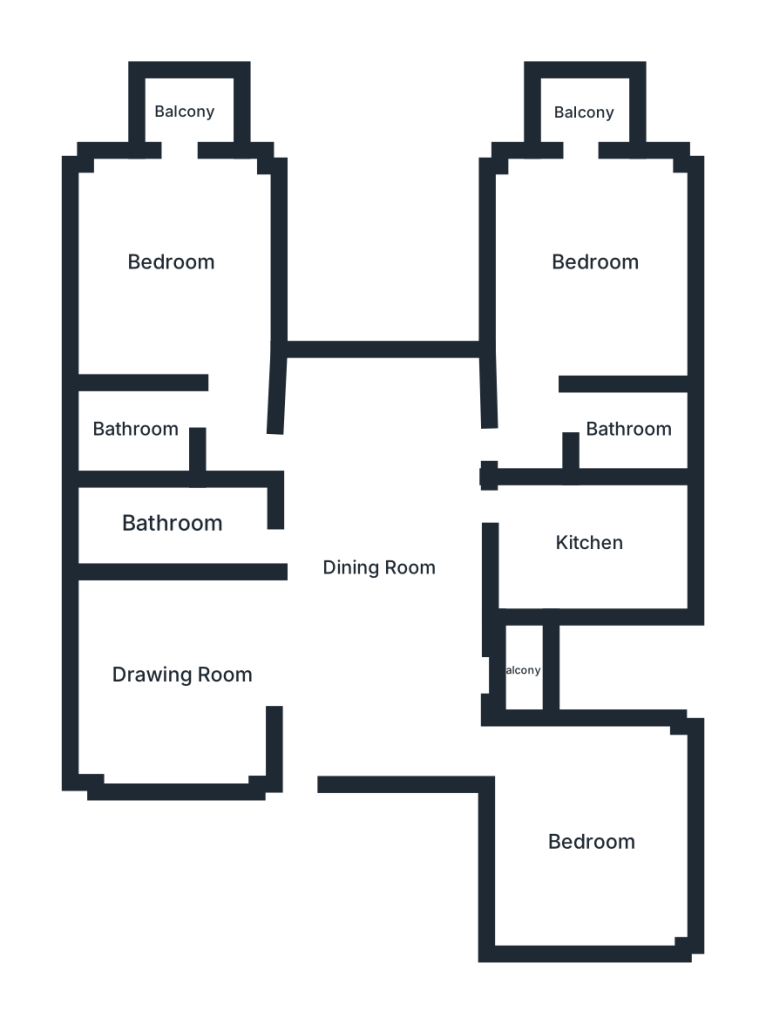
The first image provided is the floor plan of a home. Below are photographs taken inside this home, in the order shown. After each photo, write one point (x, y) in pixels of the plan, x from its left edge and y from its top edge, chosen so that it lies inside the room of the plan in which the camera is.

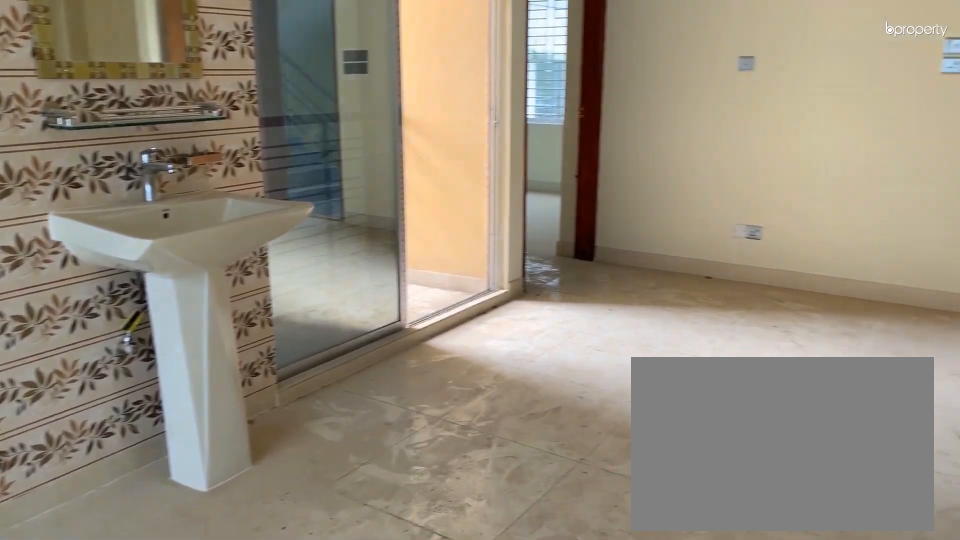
(374, 564)
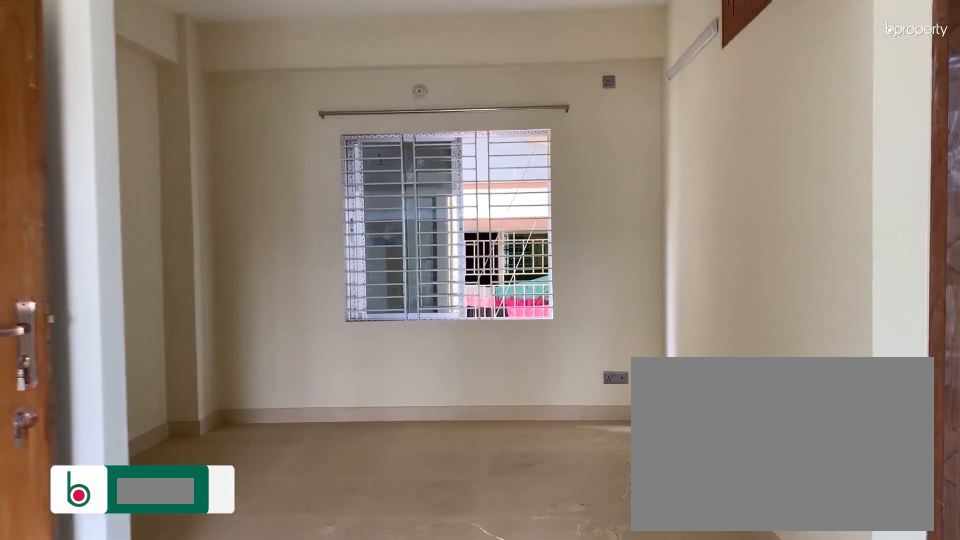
(183, 676)
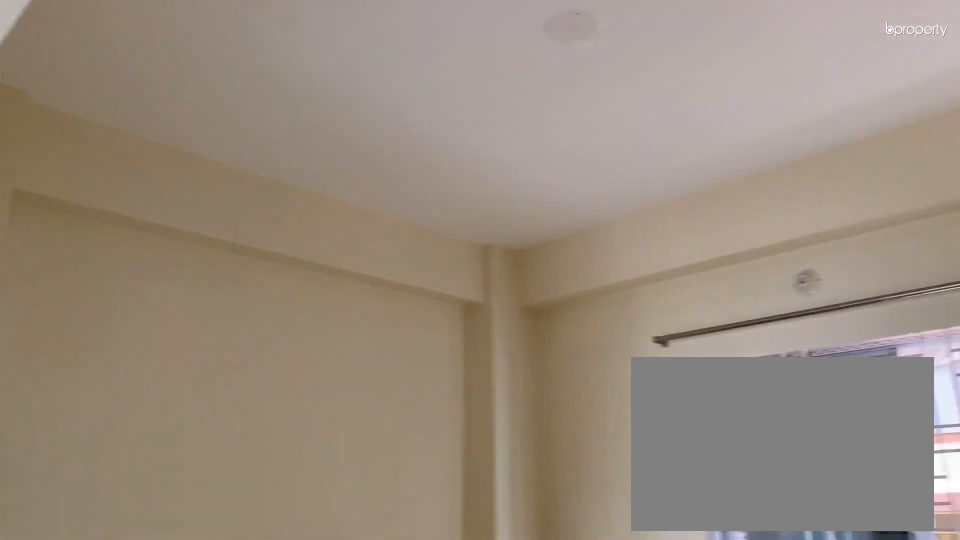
(183, 676)
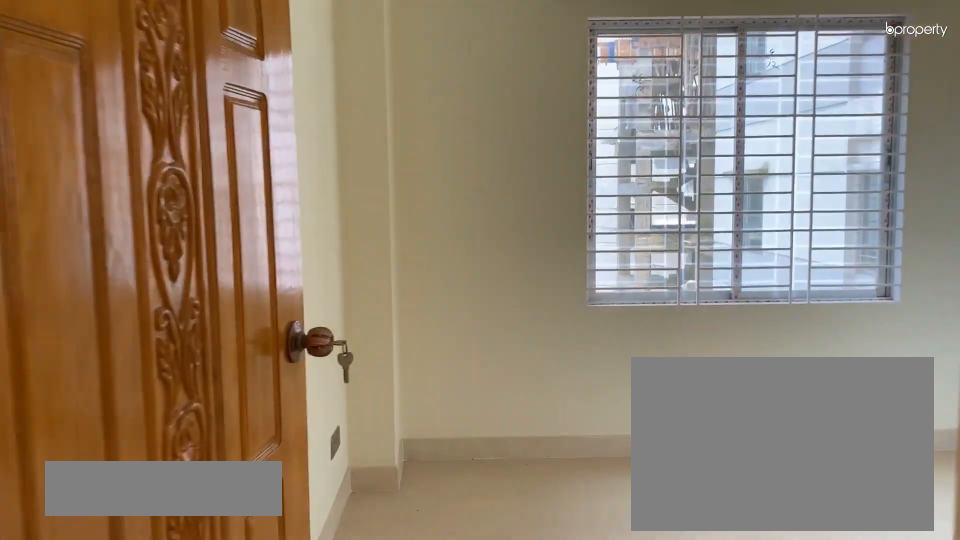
(591, 838)
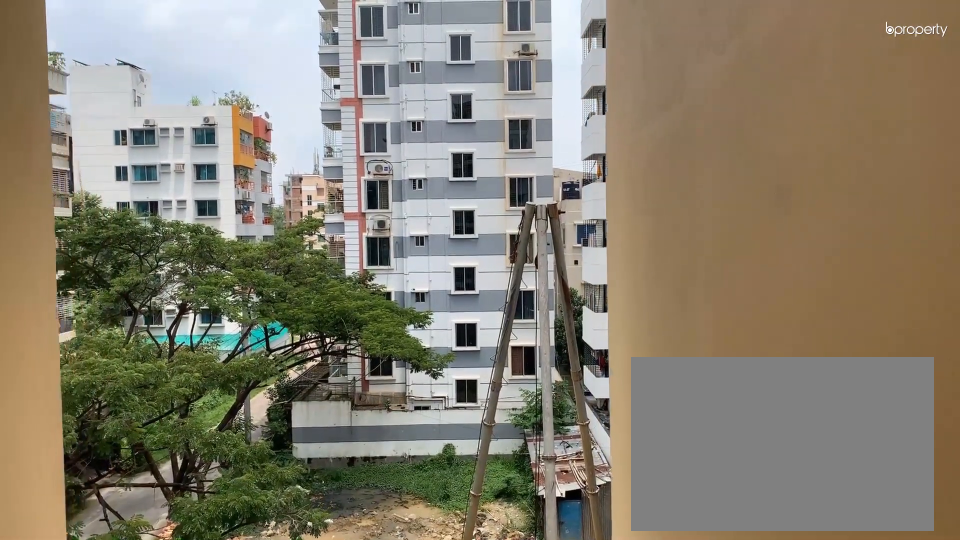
(516, 673)
